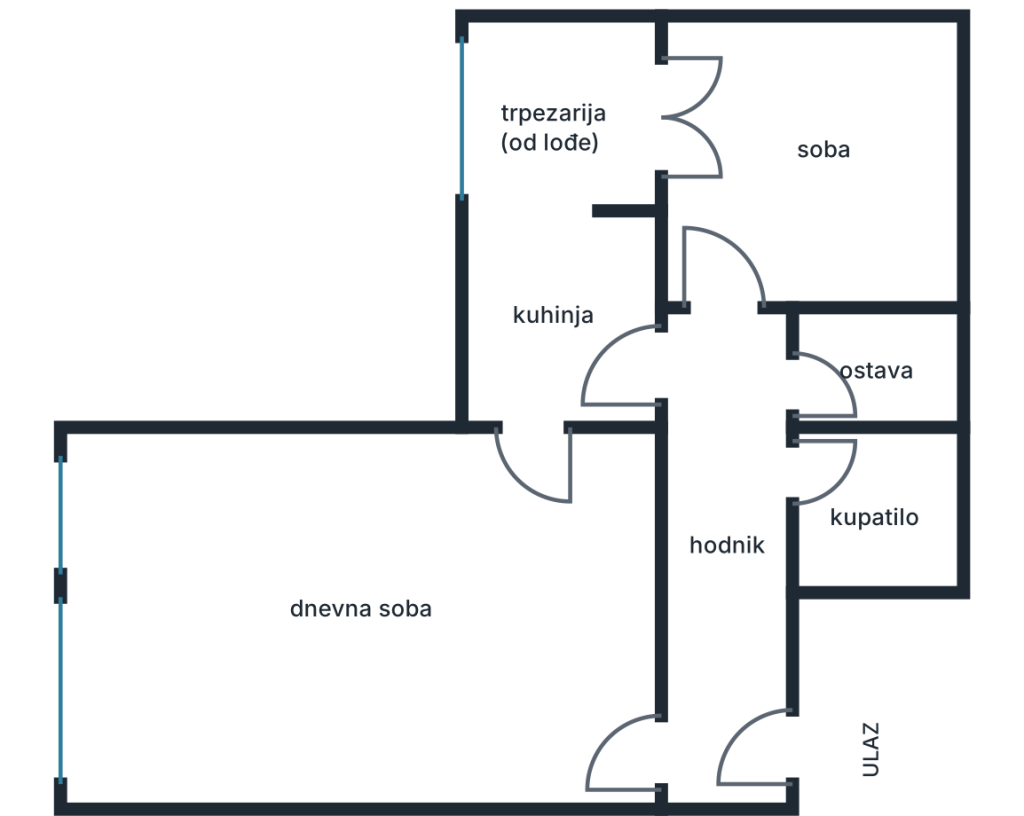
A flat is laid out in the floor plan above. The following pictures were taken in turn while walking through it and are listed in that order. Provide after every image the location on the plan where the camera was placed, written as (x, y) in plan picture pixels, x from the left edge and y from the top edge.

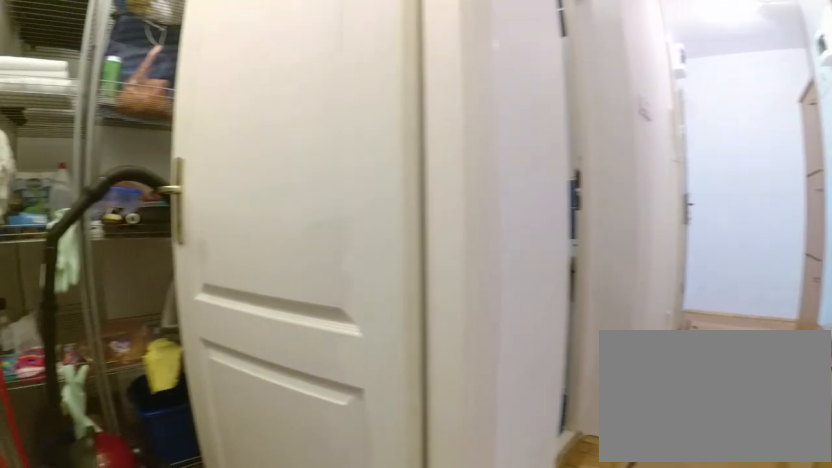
(720, 319)
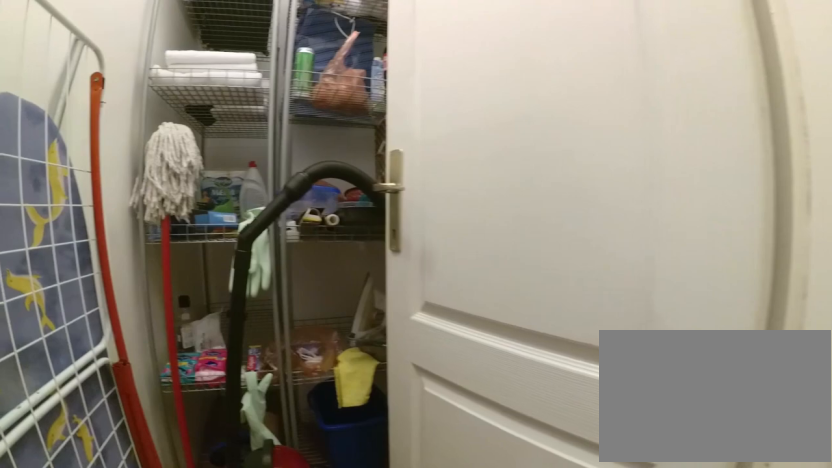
(730, 345)
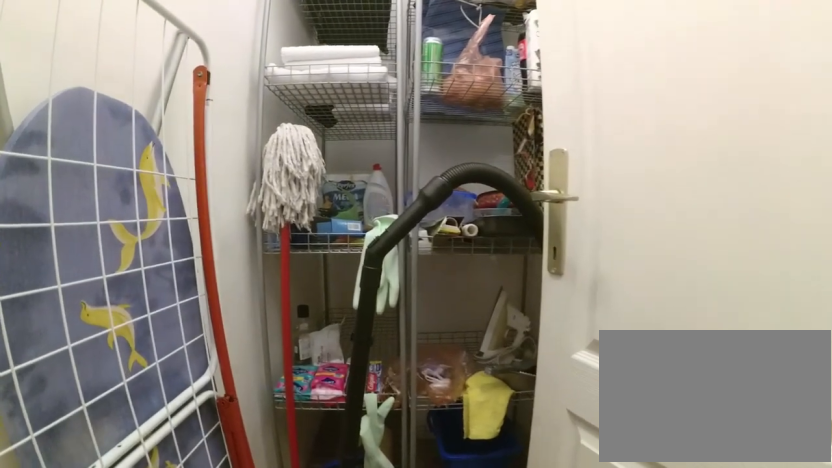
(756, 363)
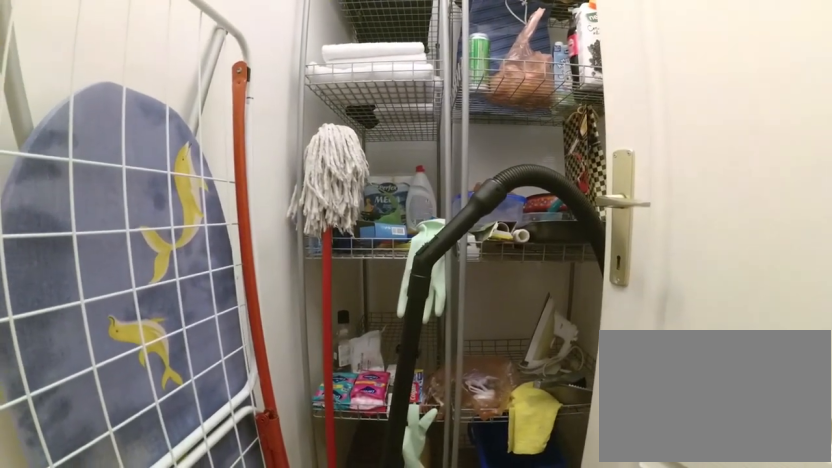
(767, 373)
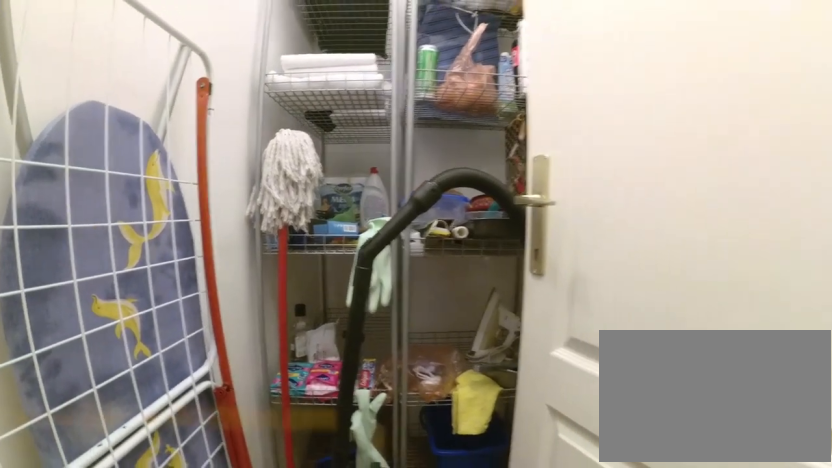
(756, 360)
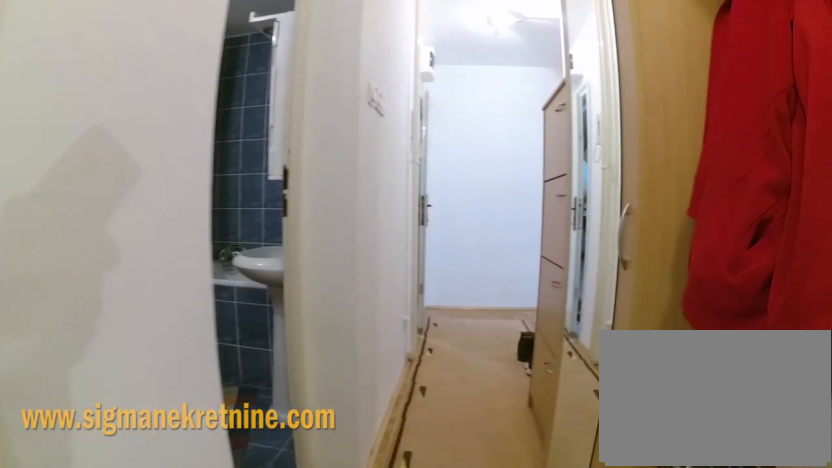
(736, 337)
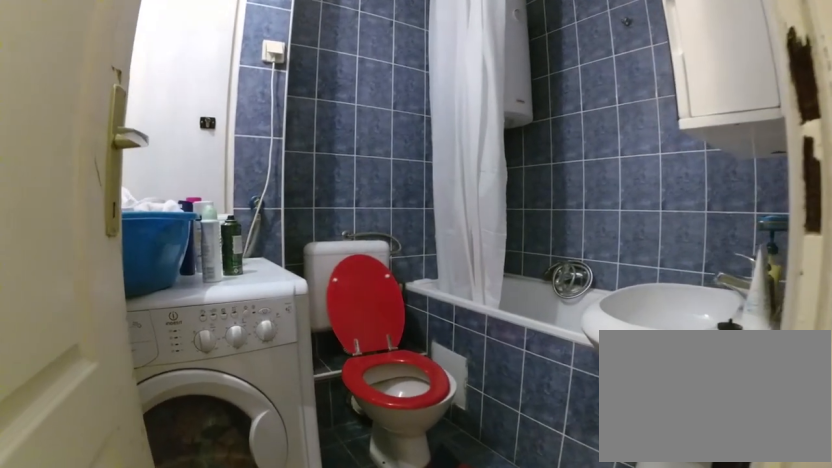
(765, 468)
